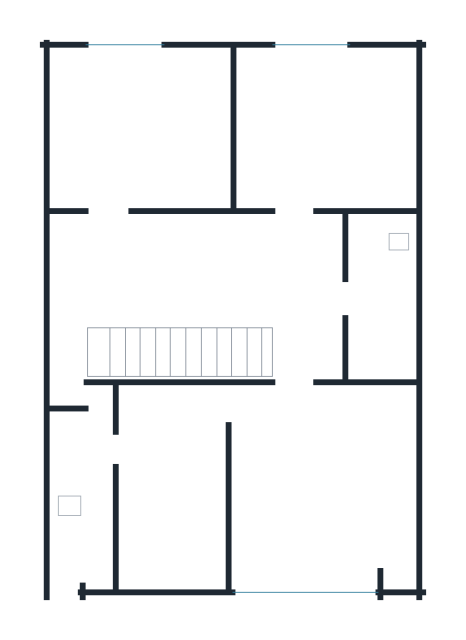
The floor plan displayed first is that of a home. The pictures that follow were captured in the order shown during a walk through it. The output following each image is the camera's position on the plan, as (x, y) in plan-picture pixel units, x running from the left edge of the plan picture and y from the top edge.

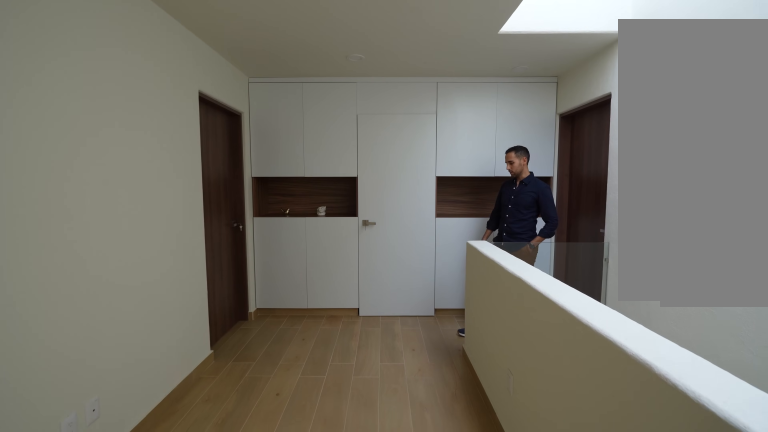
(103, 276)
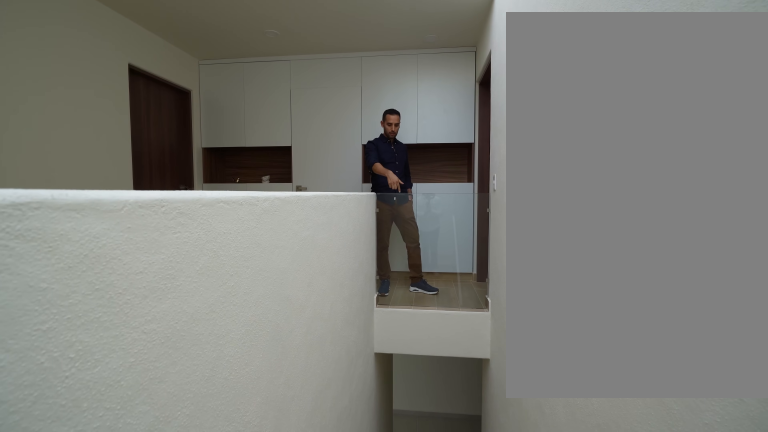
(88, 332)
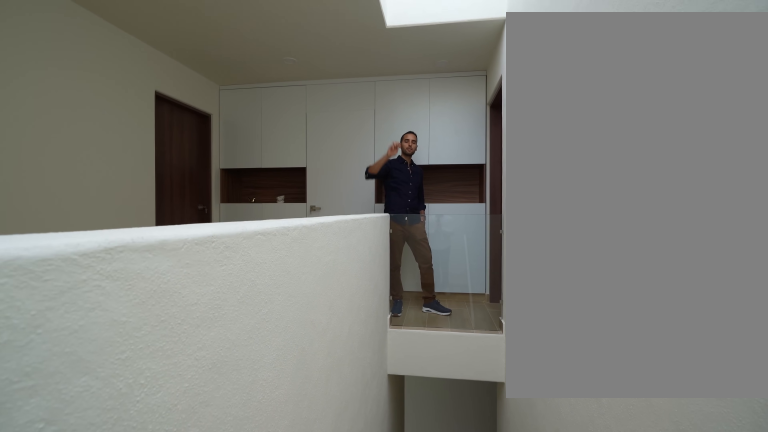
(86, 327)
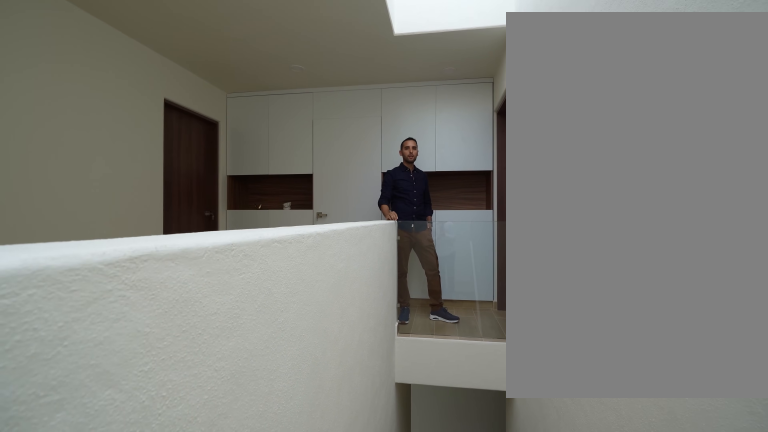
(86, 320)
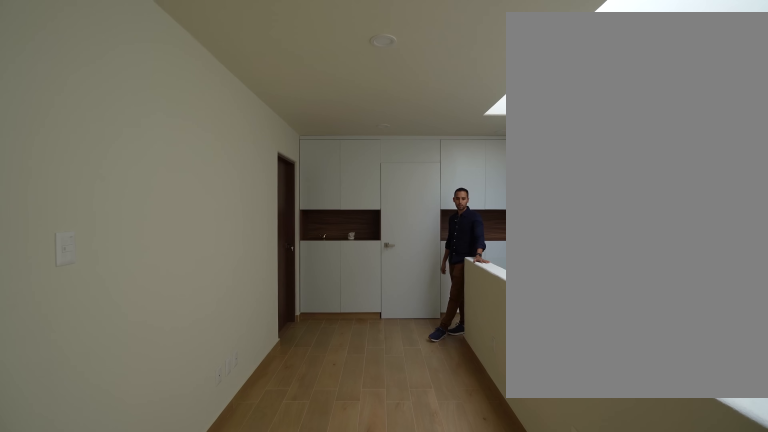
(72, 301)
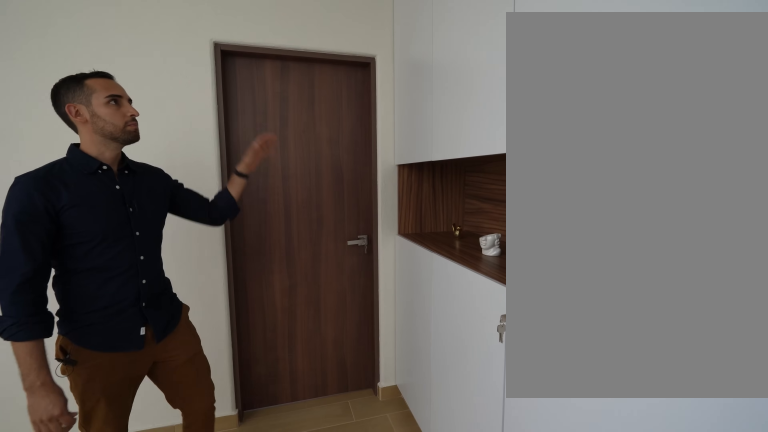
(289, 330)
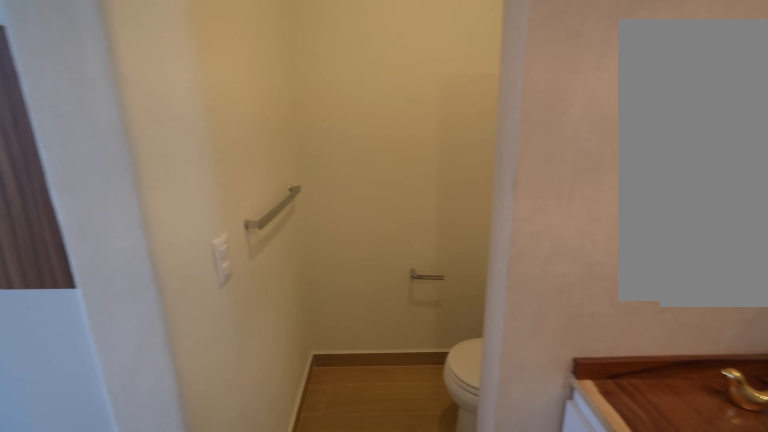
(358, 307)
